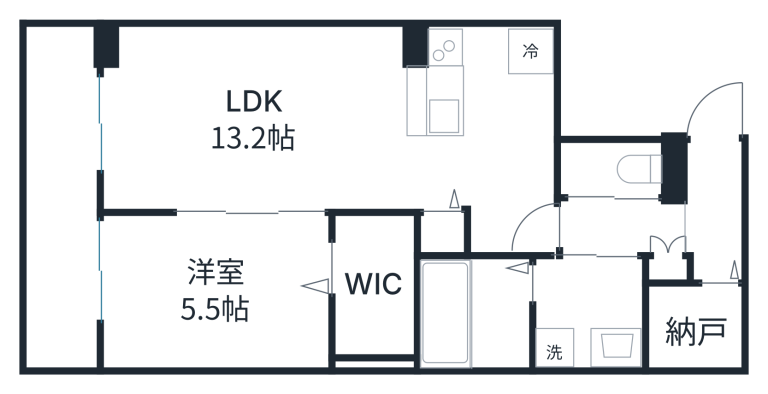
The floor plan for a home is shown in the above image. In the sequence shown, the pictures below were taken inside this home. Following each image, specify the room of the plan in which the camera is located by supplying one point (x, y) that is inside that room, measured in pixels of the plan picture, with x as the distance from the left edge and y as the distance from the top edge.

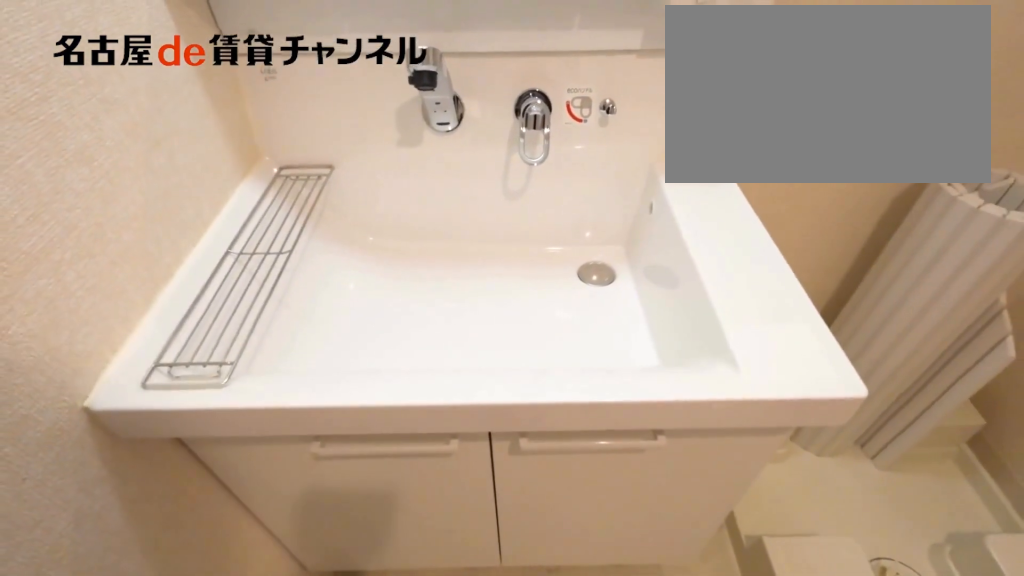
(587, 311)
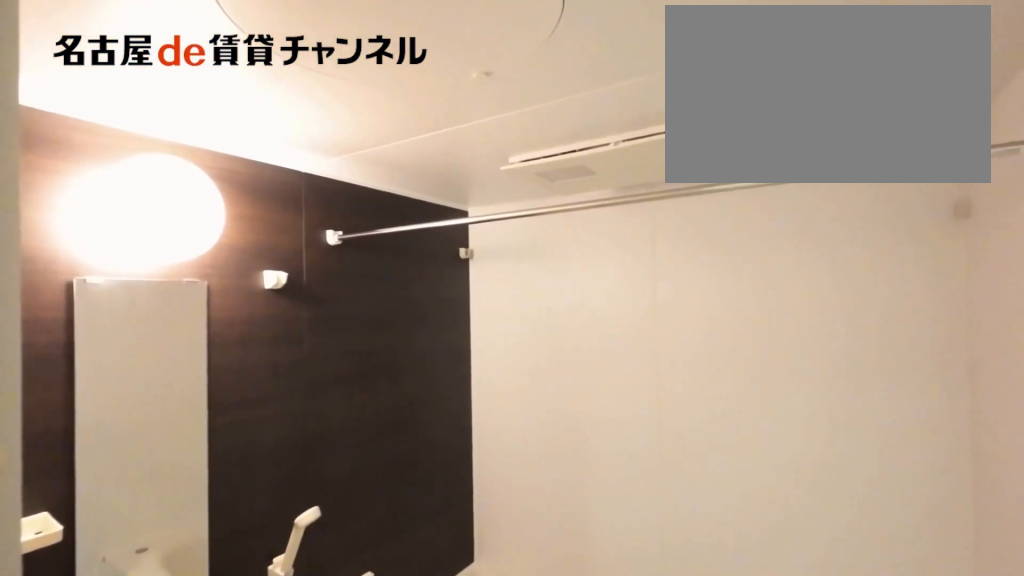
(472, 312)
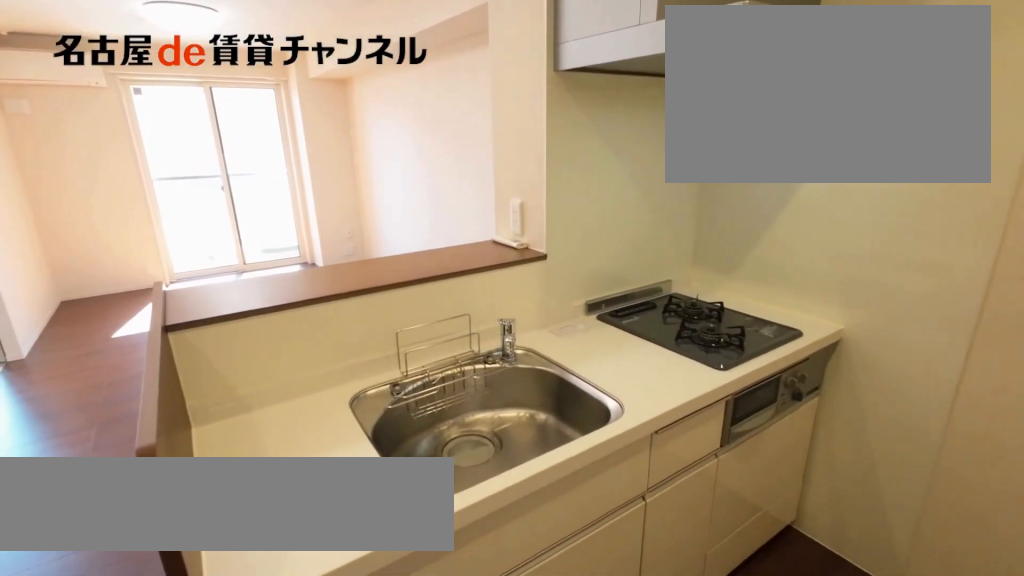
(438, 89)
